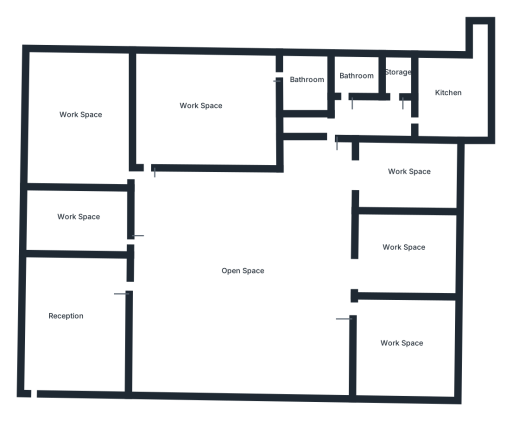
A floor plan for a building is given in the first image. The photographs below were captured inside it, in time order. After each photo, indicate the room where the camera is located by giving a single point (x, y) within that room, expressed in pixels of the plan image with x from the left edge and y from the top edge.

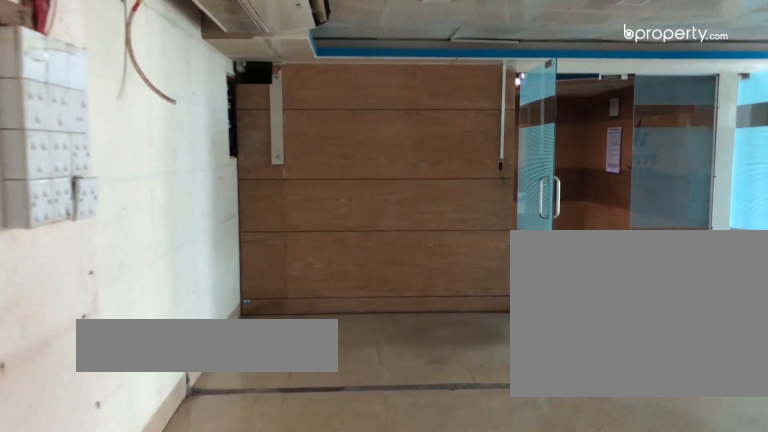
(236, 274)
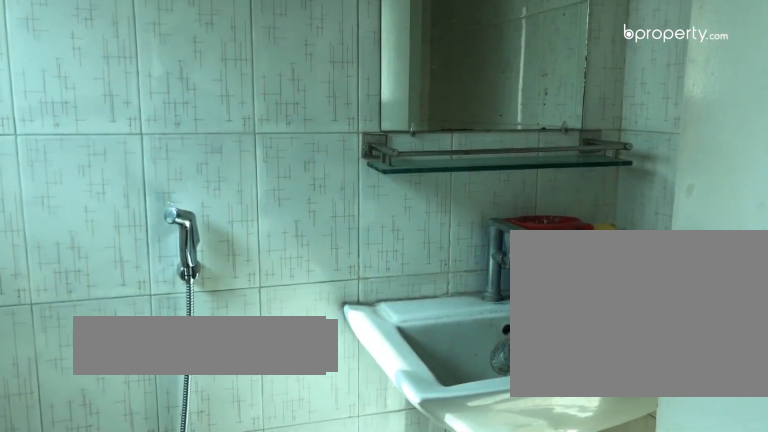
(305, 89)
